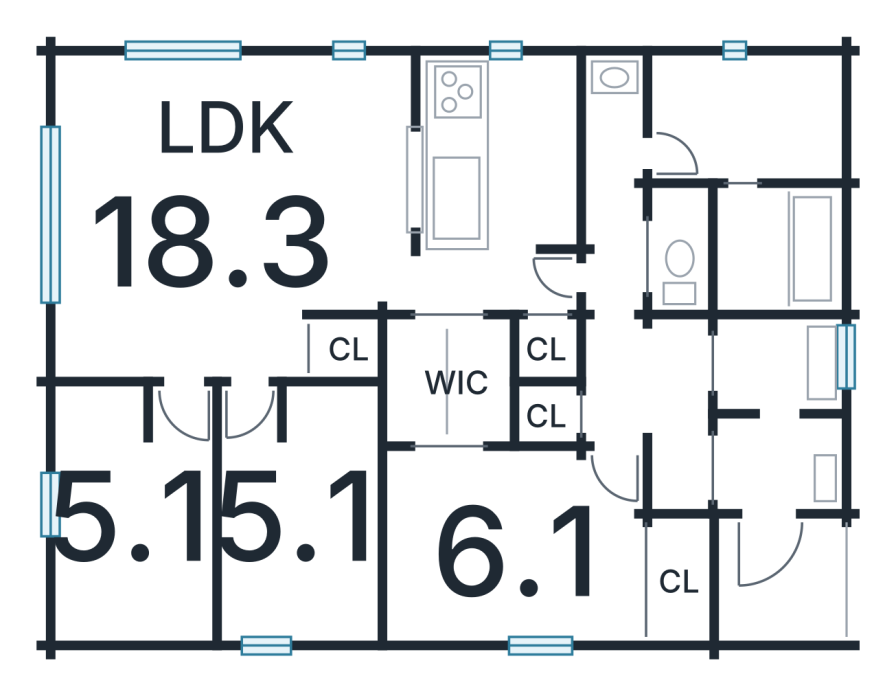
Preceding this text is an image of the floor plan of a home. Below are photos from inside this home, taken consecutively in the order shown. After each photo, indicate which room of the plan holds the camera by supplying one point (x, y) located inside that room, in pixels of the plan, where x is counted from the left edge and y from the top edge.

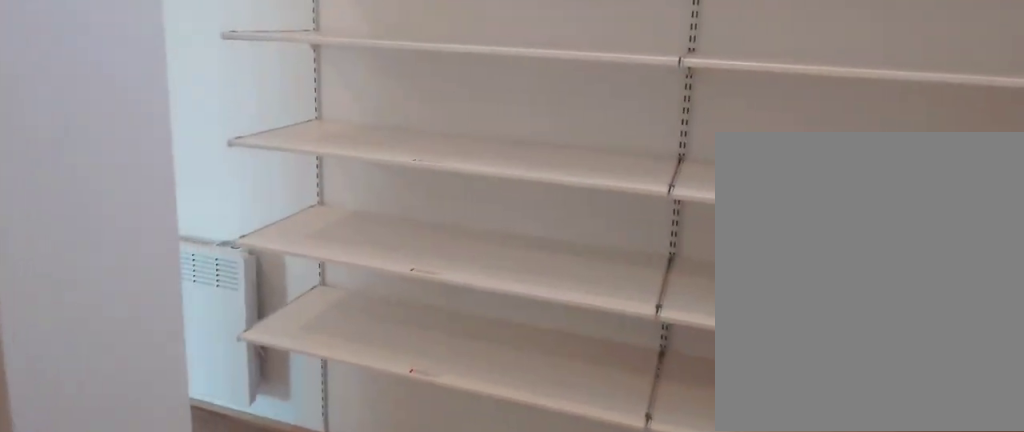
(776, 402)
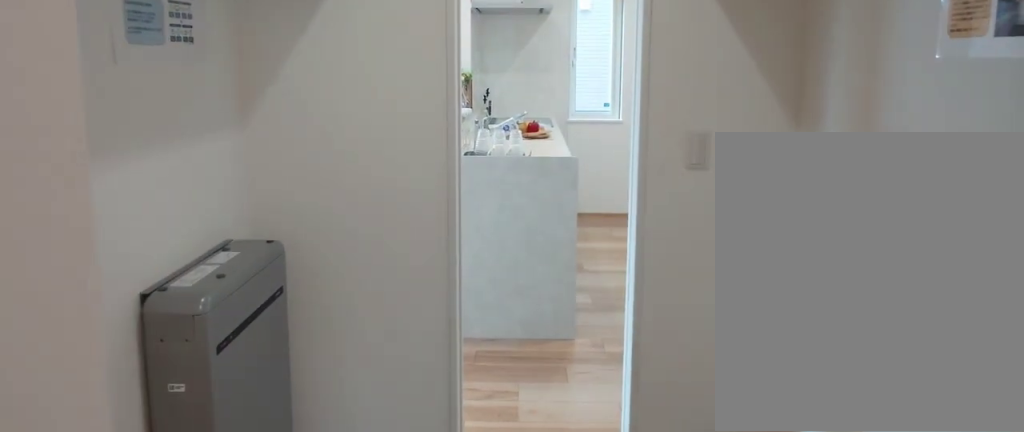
(448, 389)
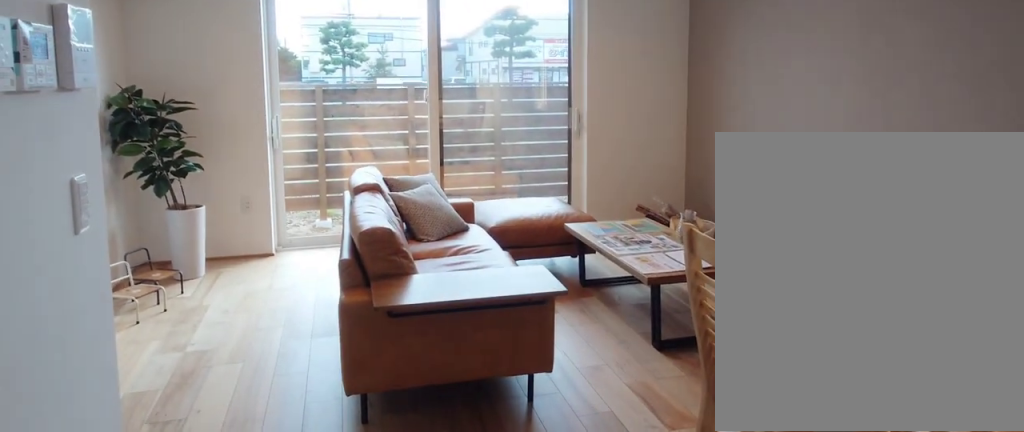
(204, 228)
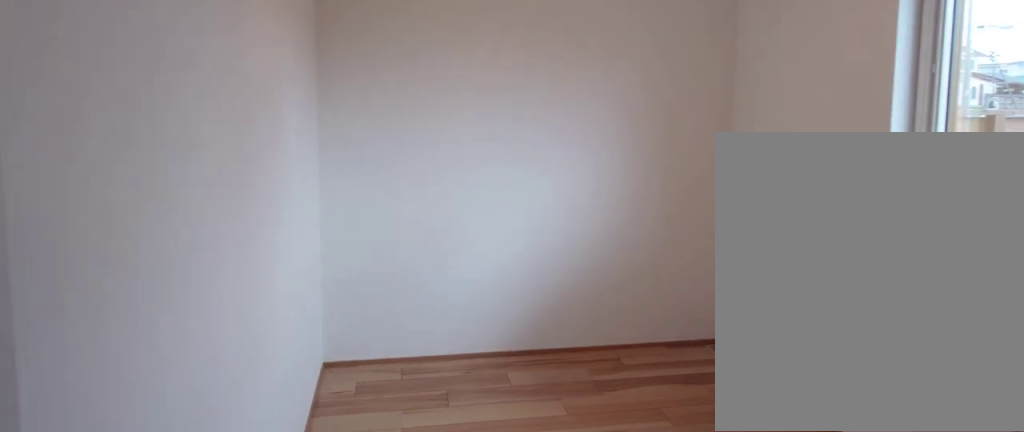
(125, 522)
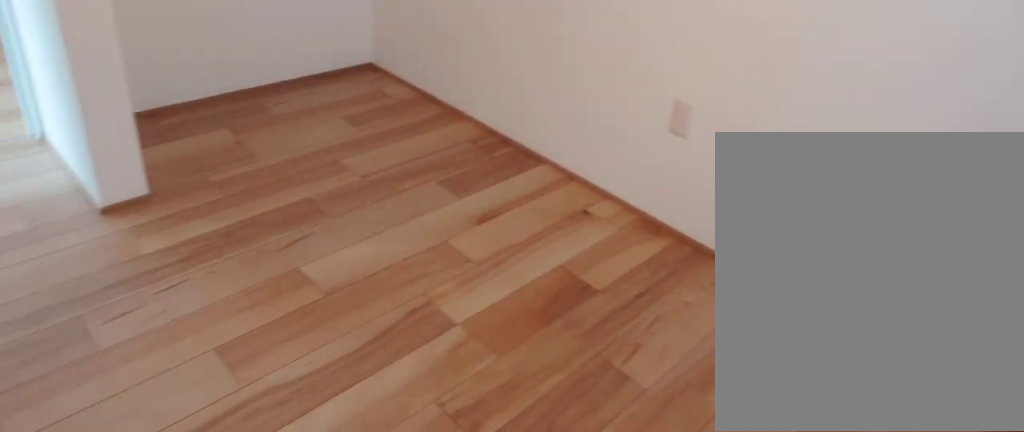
(292, 515)
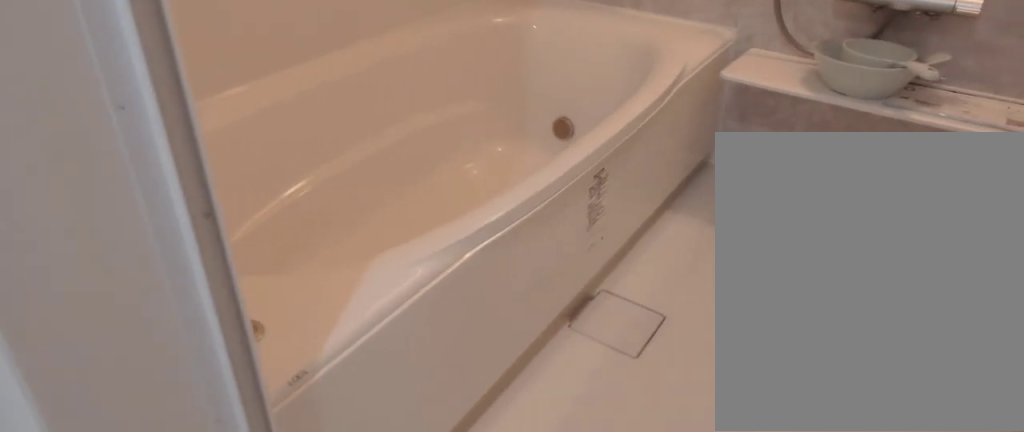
(774, 252)
